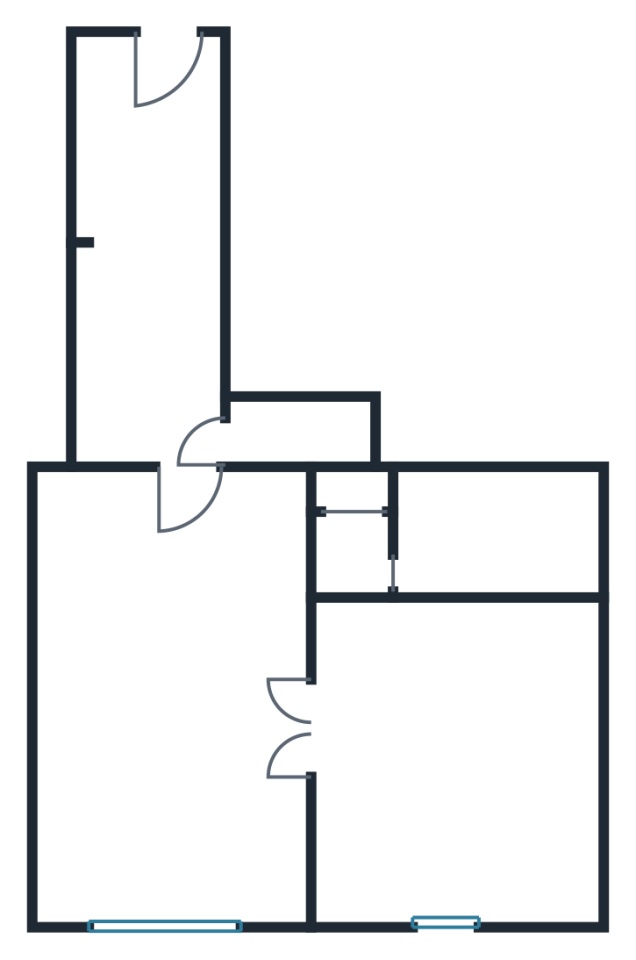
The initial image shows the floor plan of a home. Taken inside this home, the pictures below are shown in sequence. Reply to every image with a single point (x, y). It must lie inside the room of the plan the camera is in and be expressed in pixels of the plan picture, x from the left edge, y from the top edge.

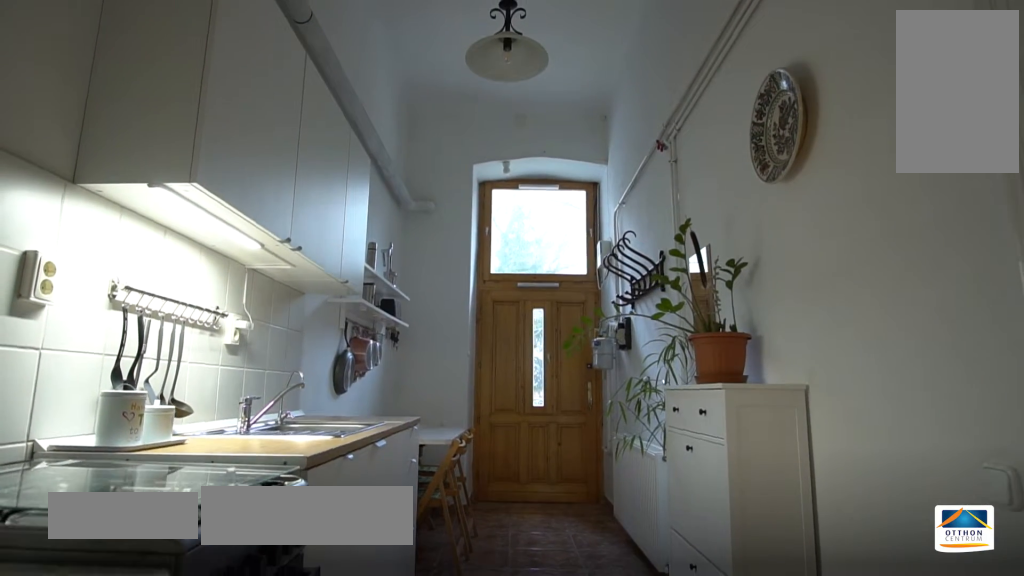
(157, 266)
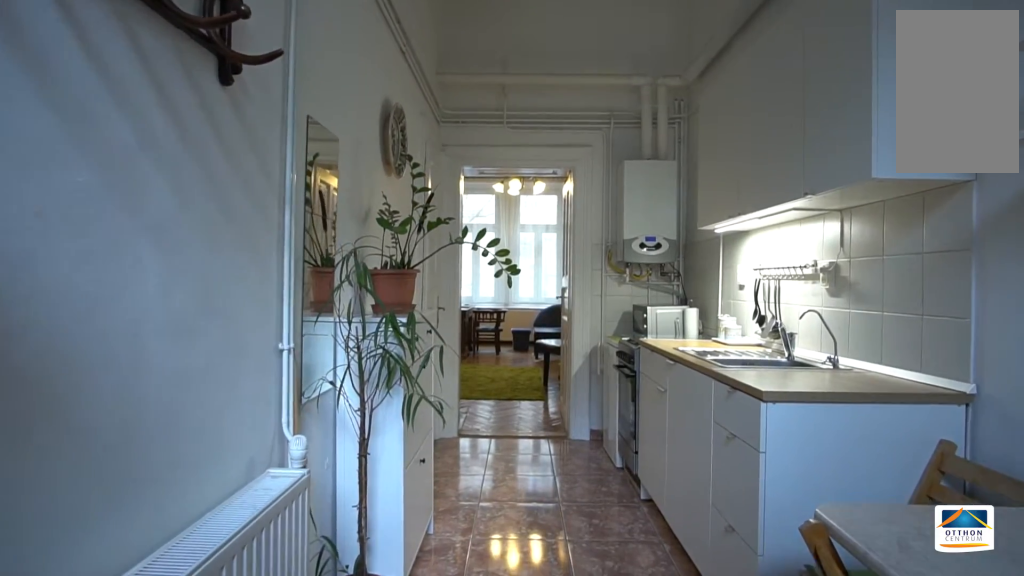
(157, 266)
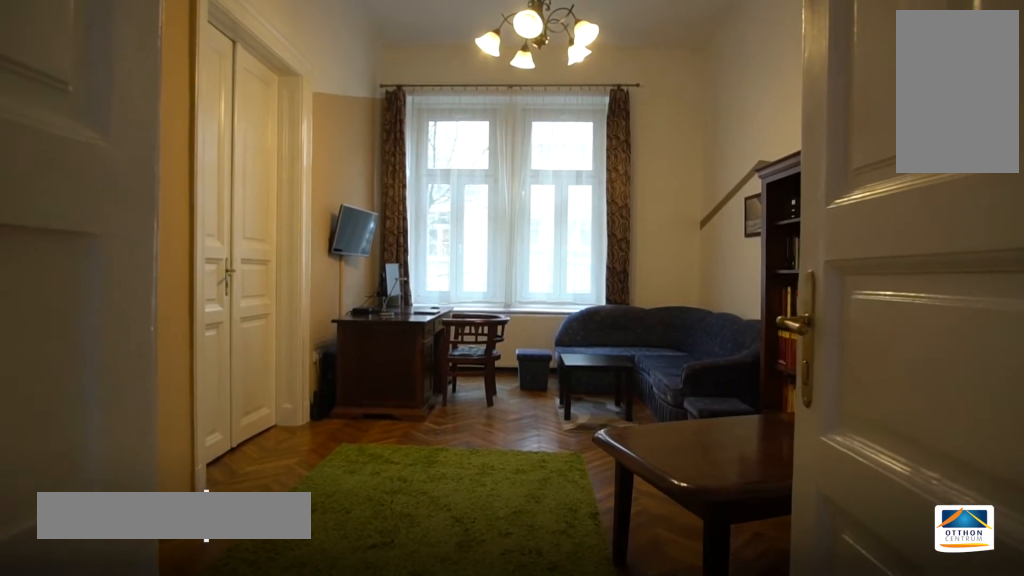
(180, 701)
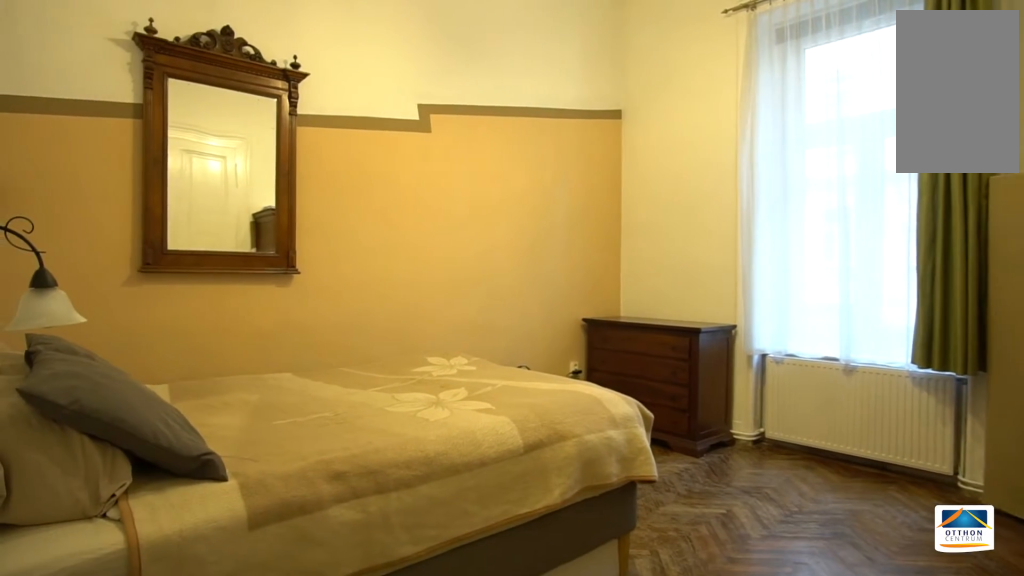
(472, 749)
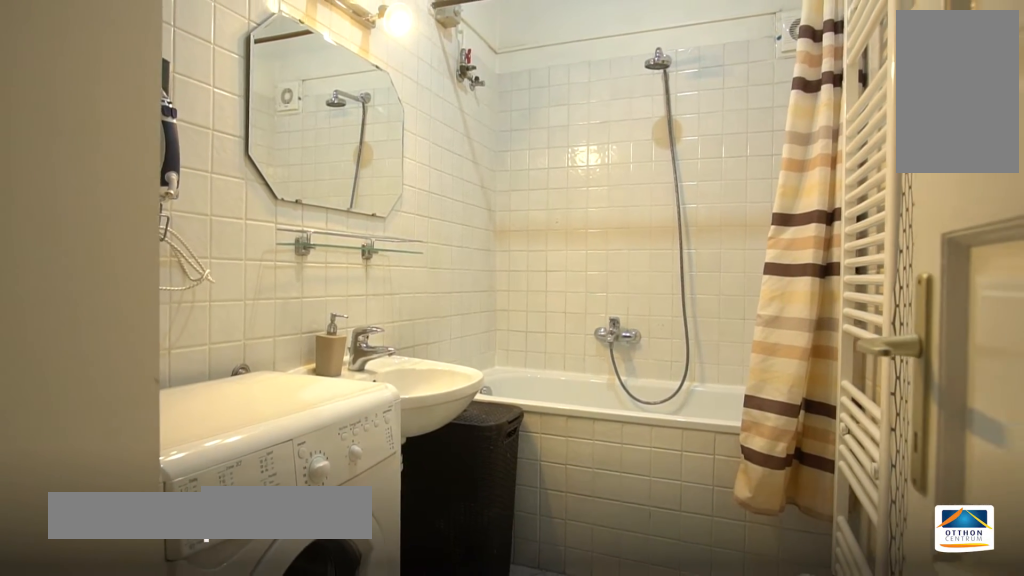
(511, 532)
